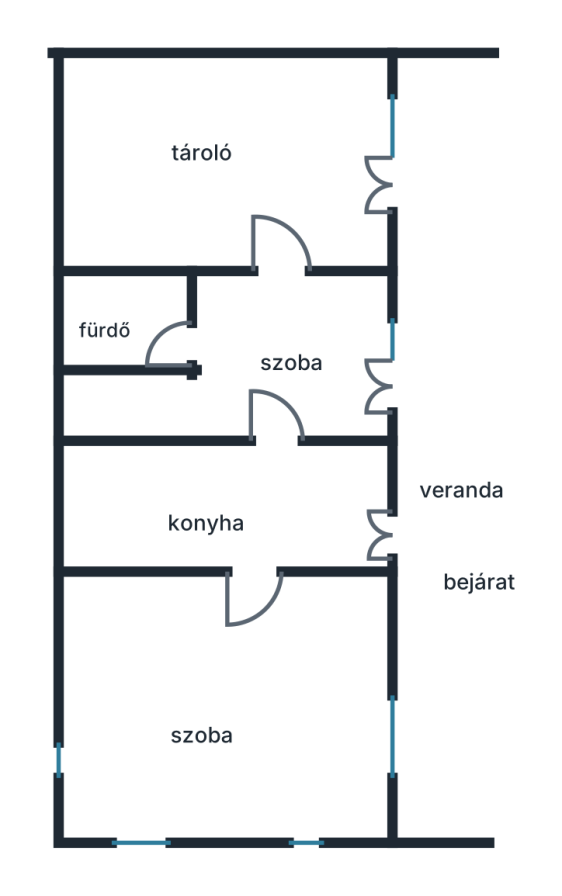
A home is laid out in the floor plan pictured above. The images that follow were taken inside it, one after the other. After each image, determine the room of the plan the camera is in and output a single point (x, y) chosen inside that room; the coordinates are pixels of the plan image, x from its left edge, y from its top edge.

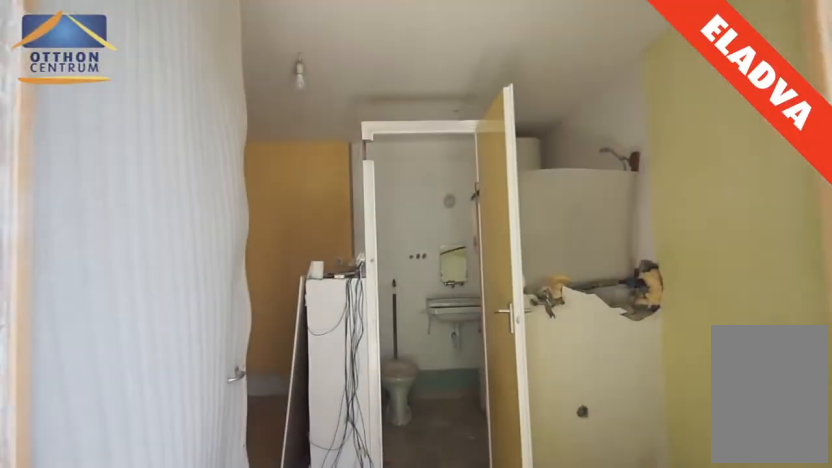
(367, 362)
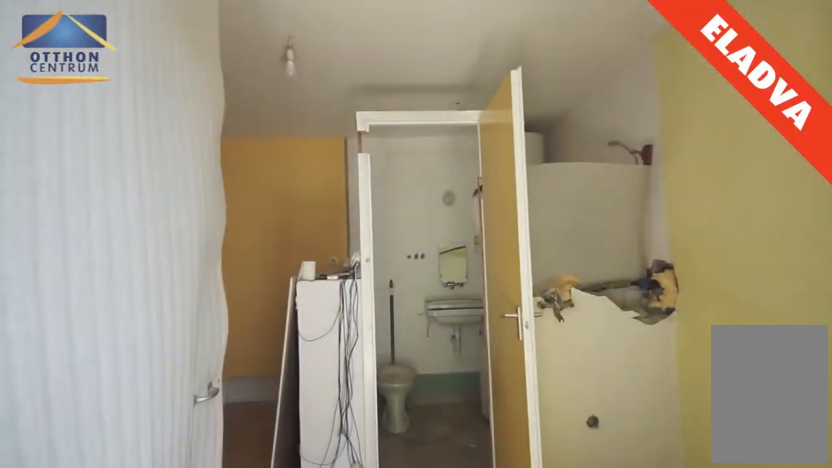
(356, 365)
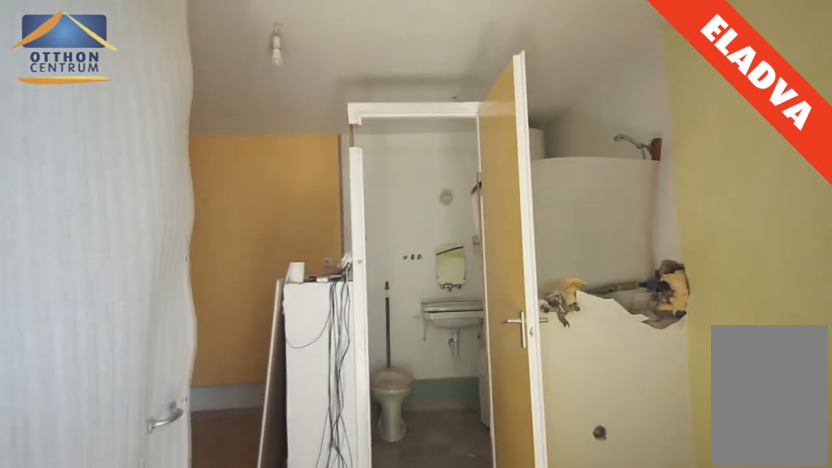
(338, 368)
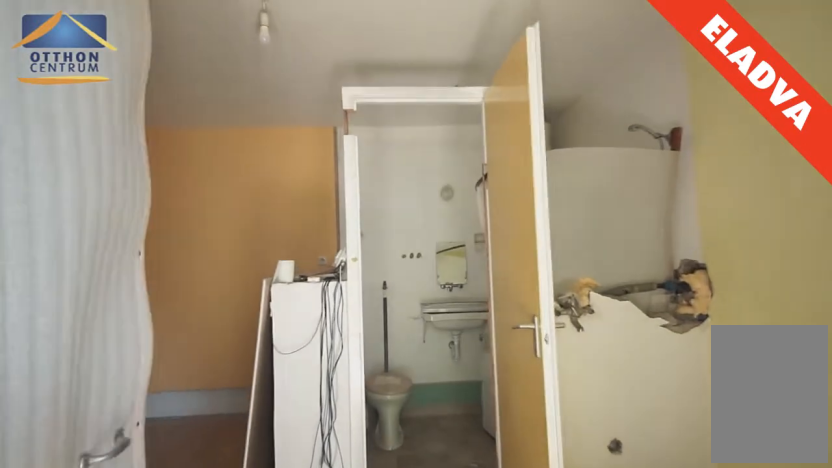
(328, 369)
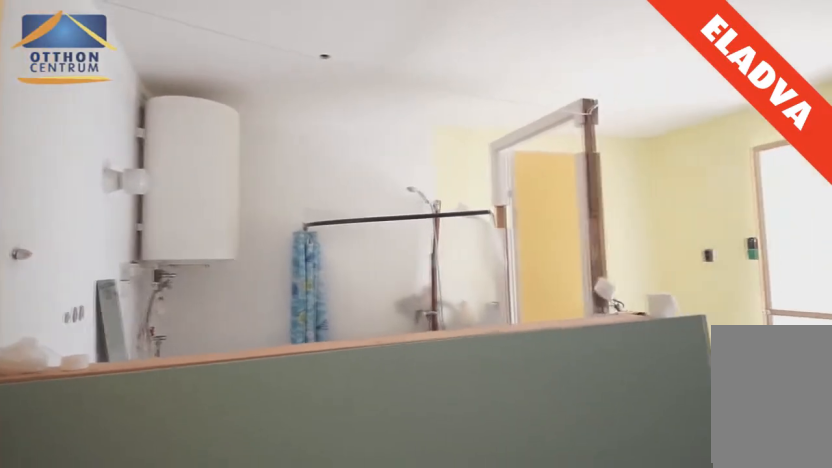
(309, 371)
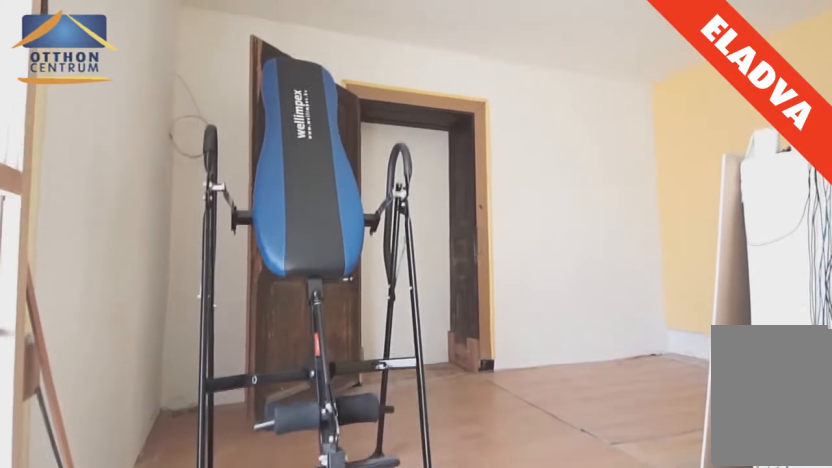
(310, 370)
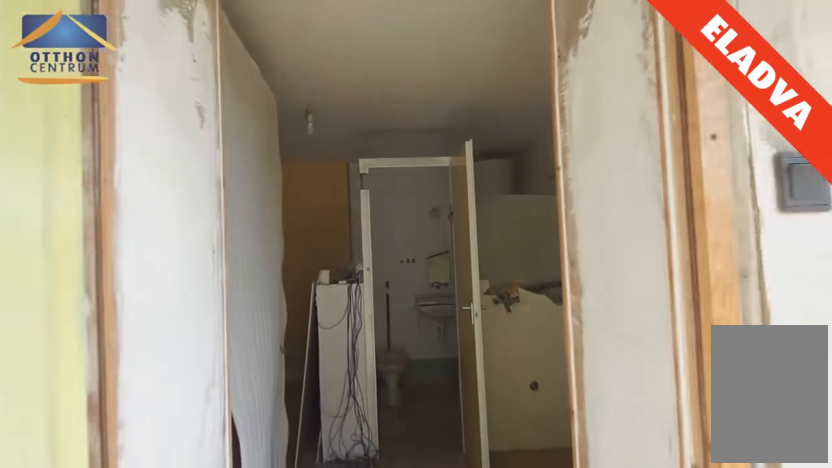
(381, 371)
